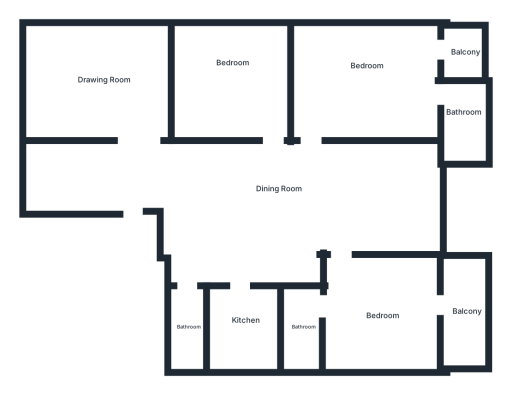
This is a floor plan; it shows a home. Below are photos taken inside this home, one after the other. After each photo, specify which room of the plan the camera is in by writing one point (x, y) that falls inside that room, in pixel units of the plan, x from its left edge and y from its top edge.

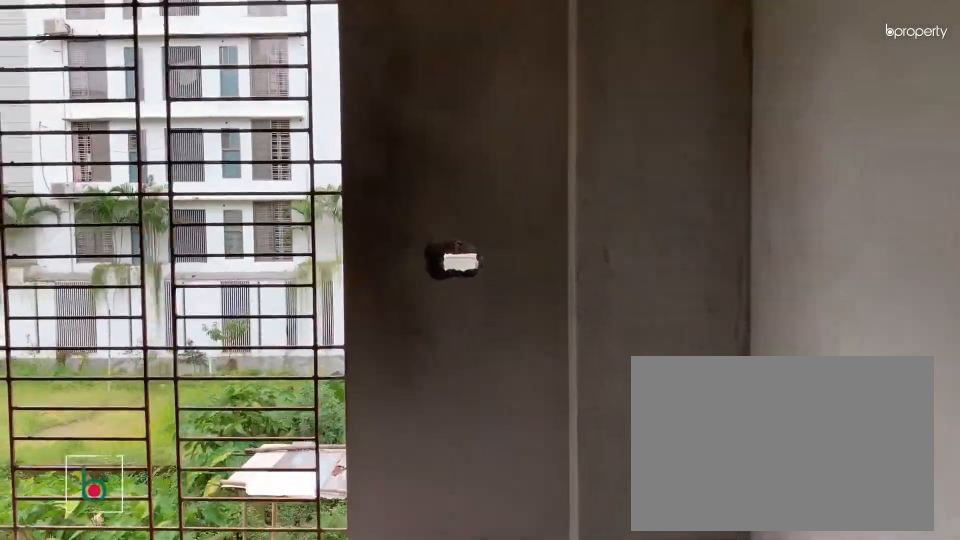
(110, 74)
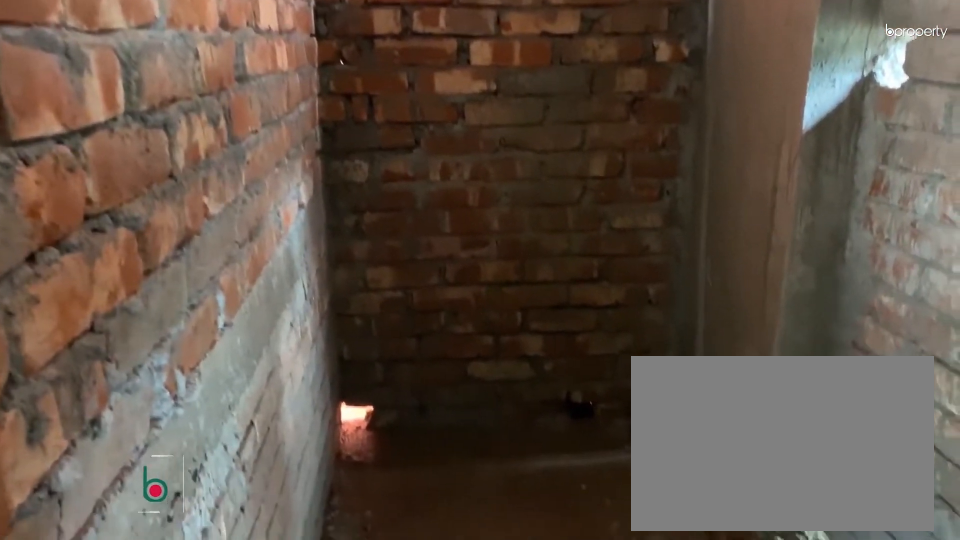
(189, 332)
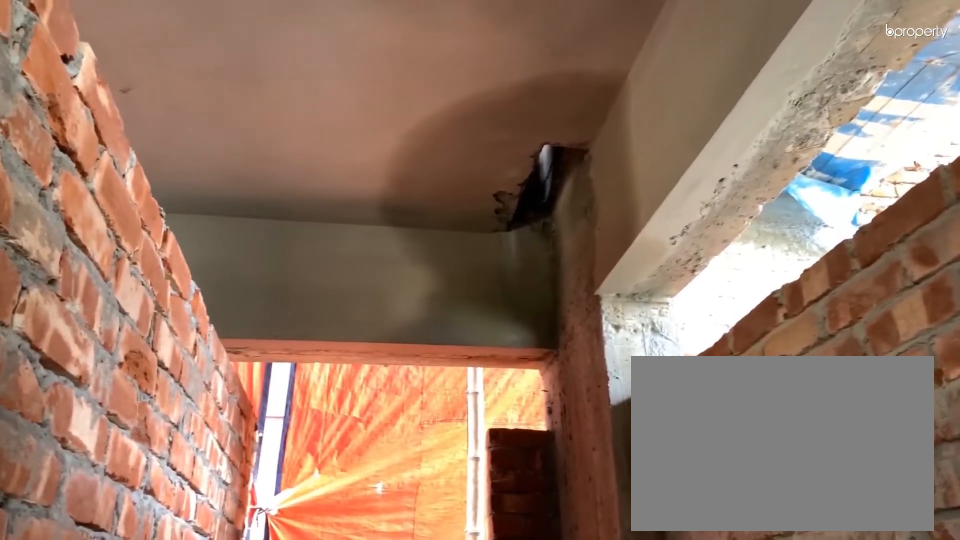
(189, 333)
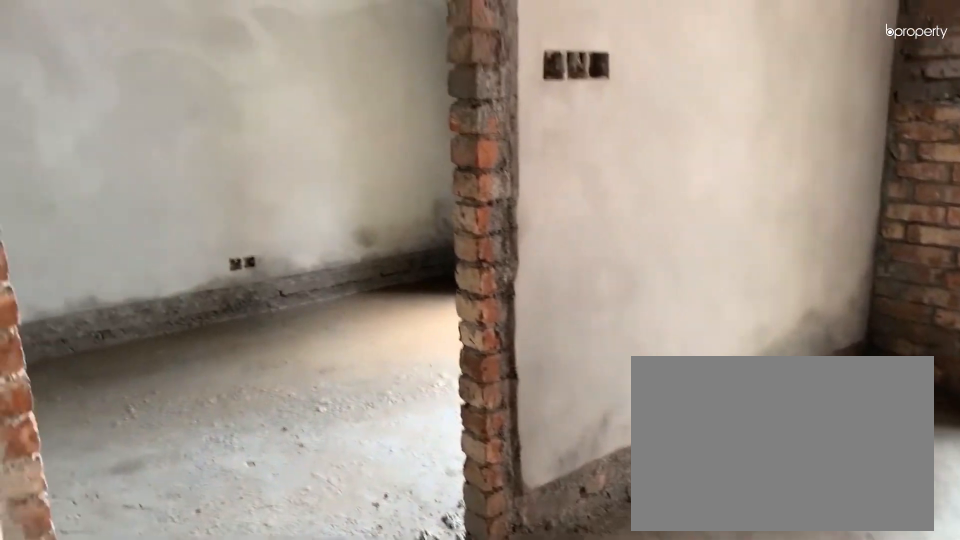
(382, 311)
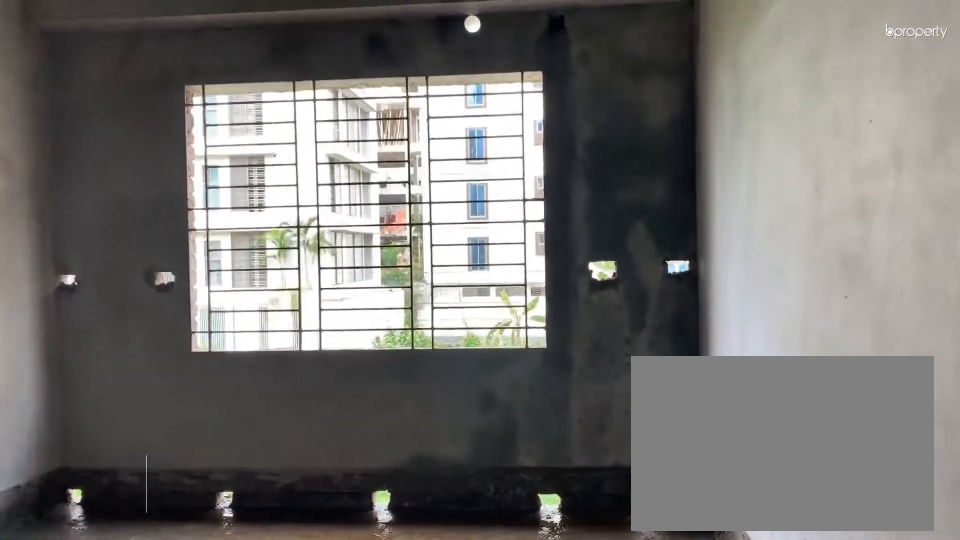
(252, 103)
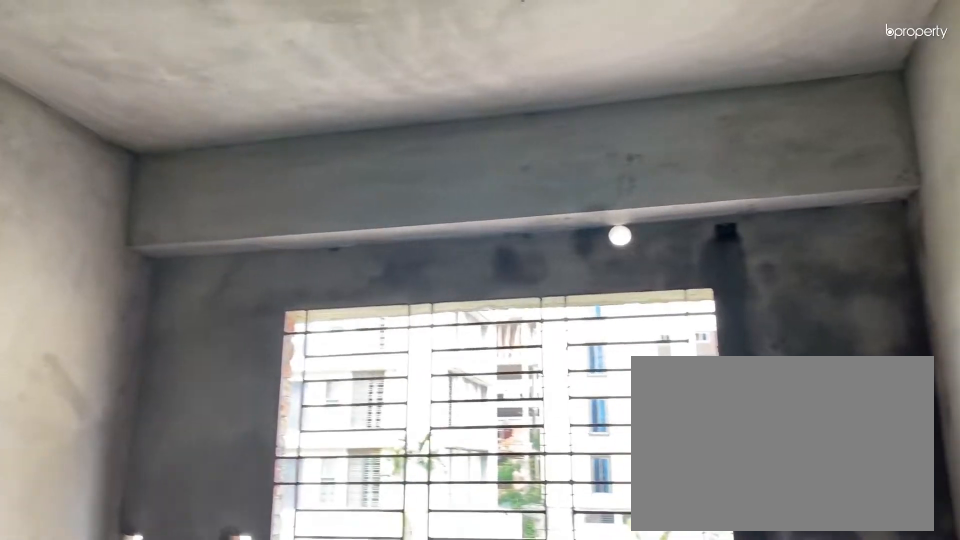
(227, 70)
